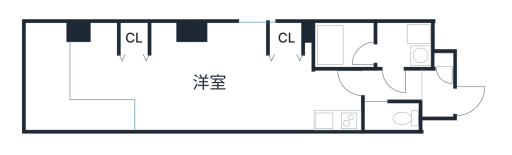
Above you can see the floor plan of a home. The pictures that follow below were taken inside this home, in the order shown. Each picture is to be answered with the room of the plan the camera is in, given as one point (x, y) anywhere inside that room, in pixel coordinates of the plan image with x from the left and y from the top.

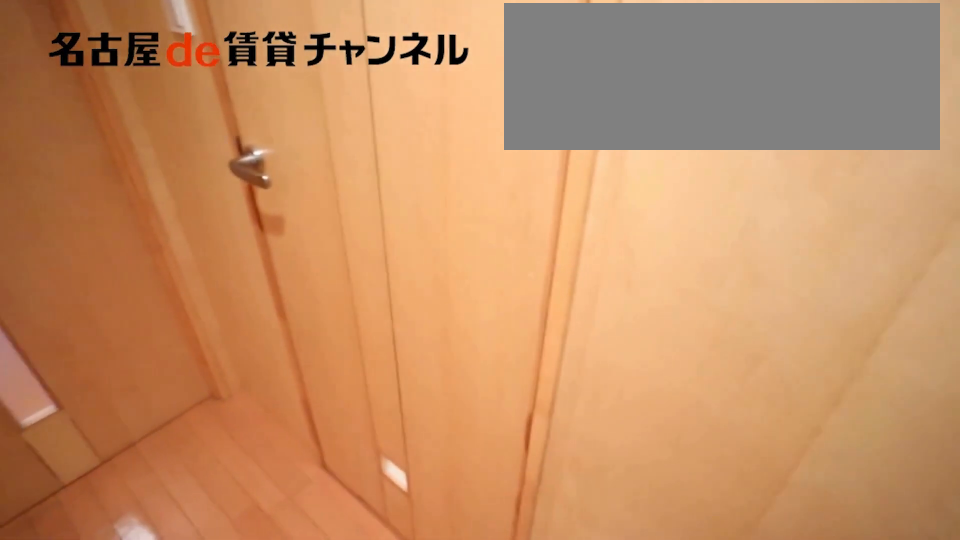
(443, 58)
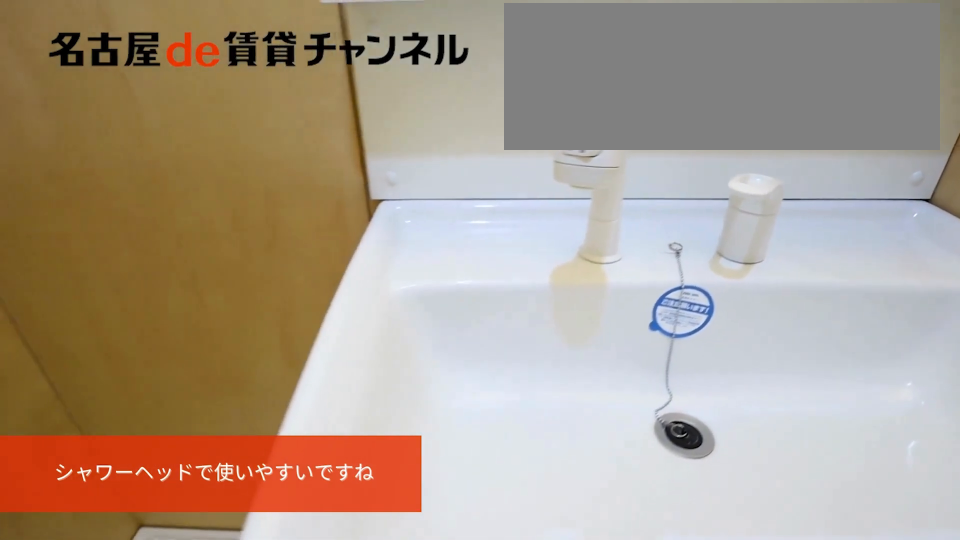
(404, 46)
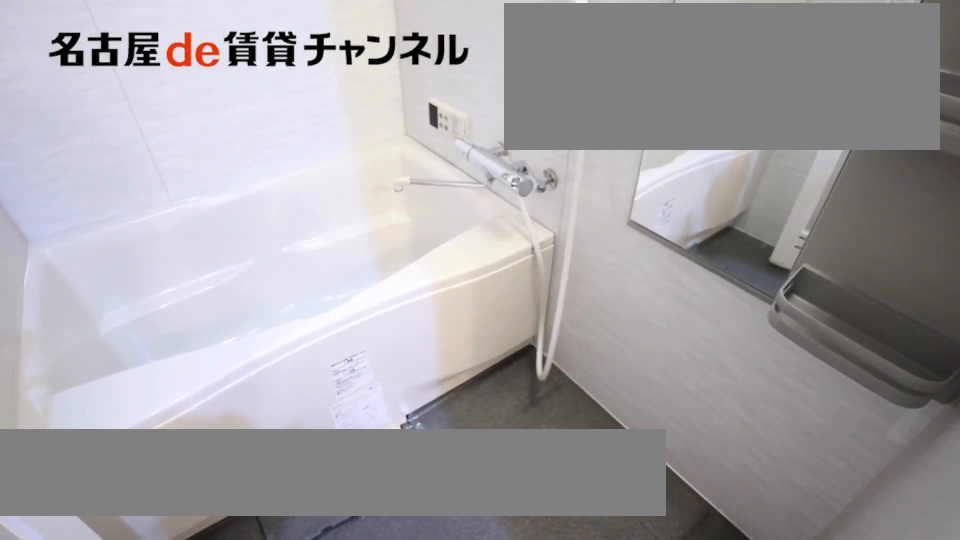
(344, 46)
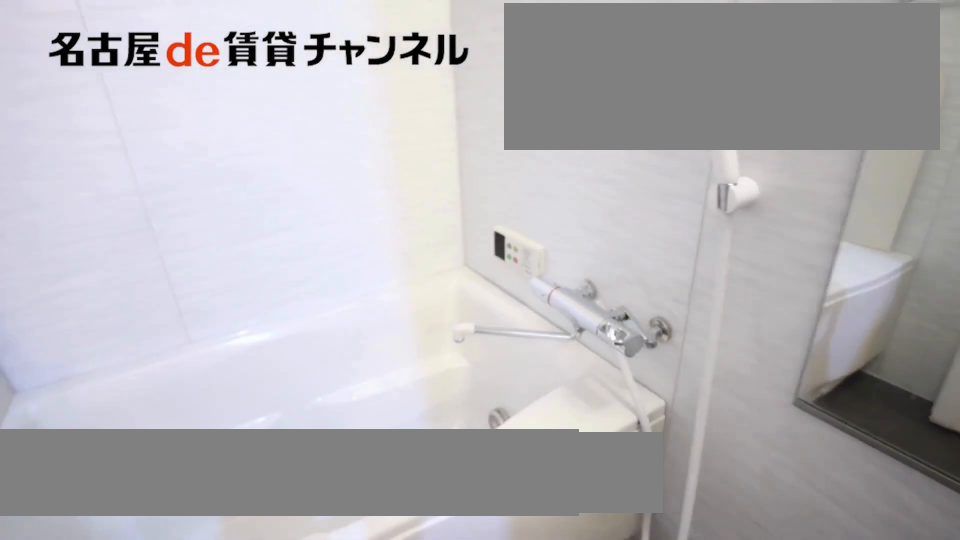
(344, 46)
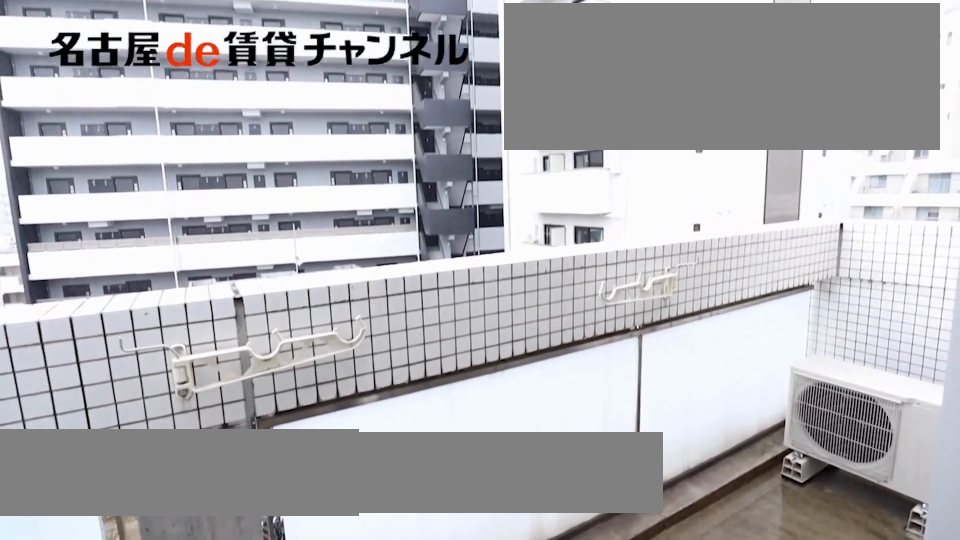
(67, 90)
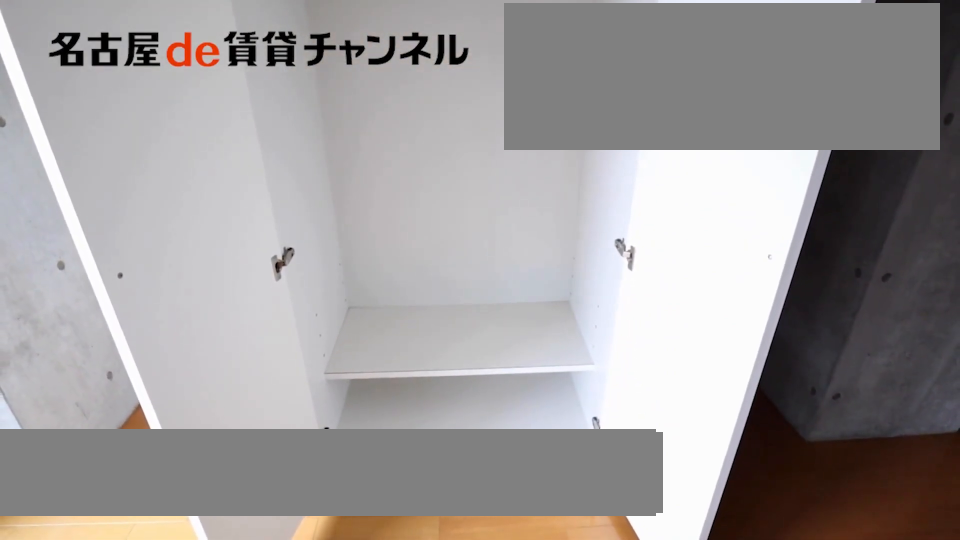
(132, 38)
